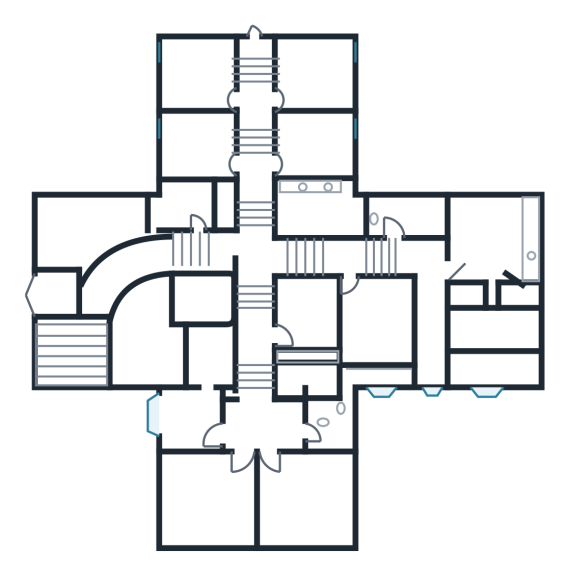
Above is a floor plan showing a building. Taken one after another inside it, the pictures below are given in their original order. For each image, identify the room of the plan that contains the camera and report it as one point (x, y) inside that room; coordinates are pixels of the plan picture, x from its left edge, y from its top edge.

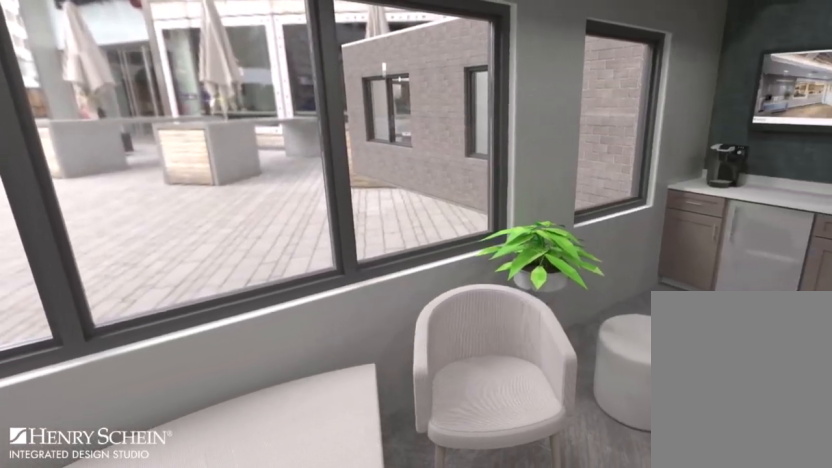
(103, 246)
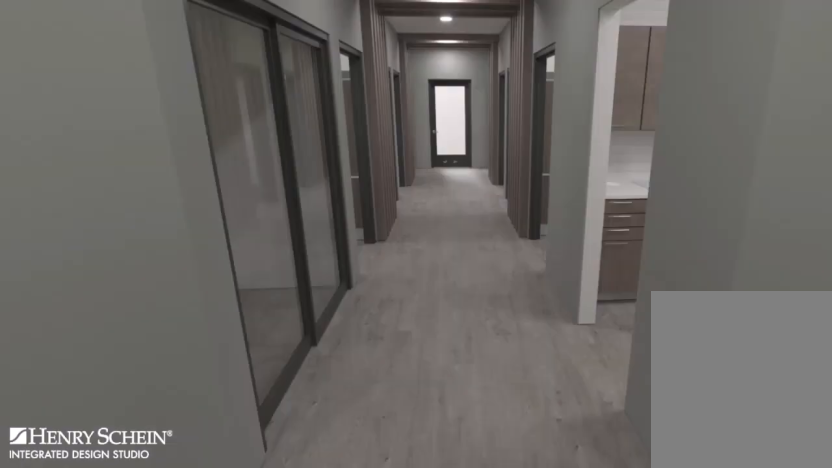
(258, 255)
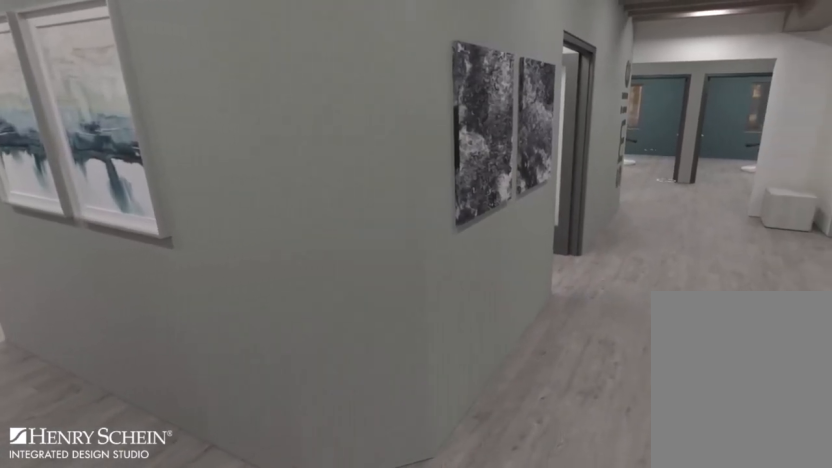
(258, 255)
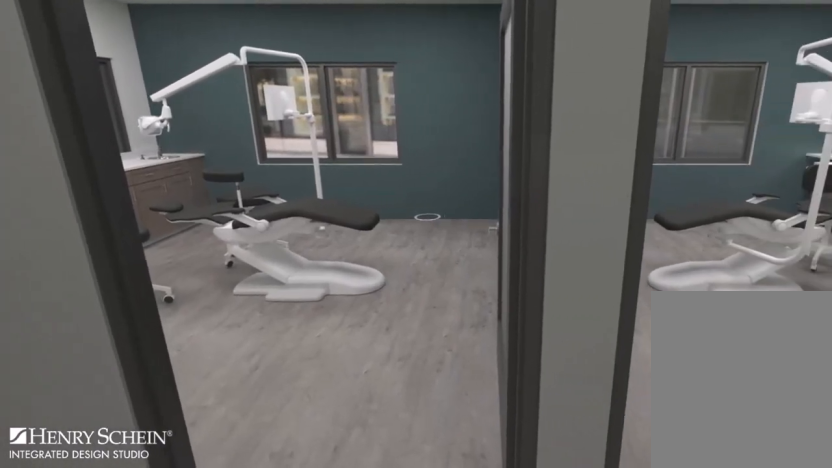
(264, 423)
